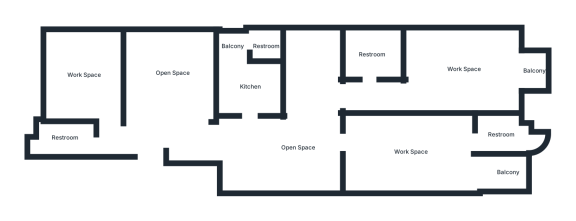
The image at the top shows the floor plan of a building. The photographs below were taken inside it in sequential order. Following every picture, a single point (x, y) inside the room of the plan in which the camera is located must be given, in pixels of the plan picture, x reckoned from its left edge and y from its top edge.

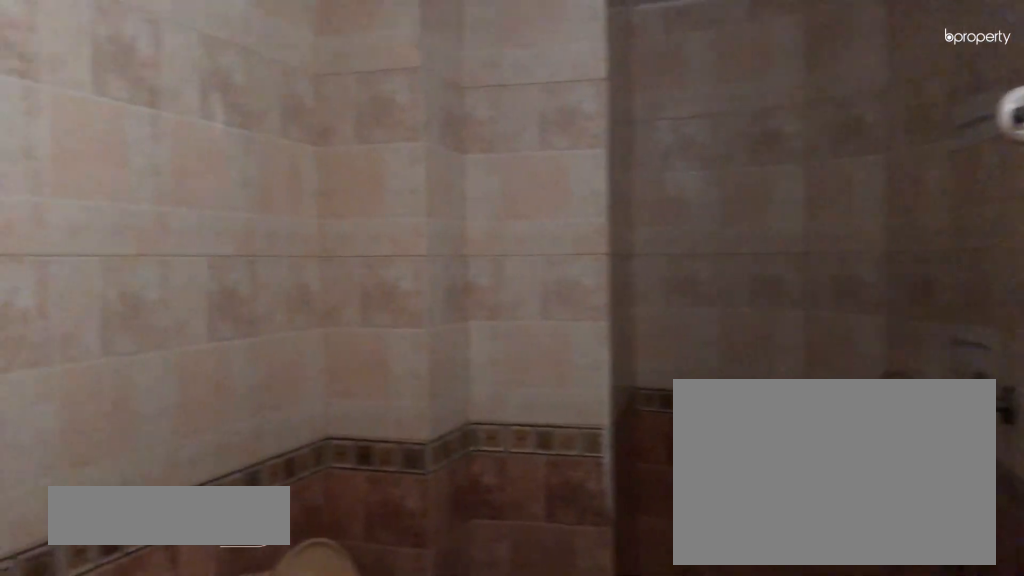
(501, 136)
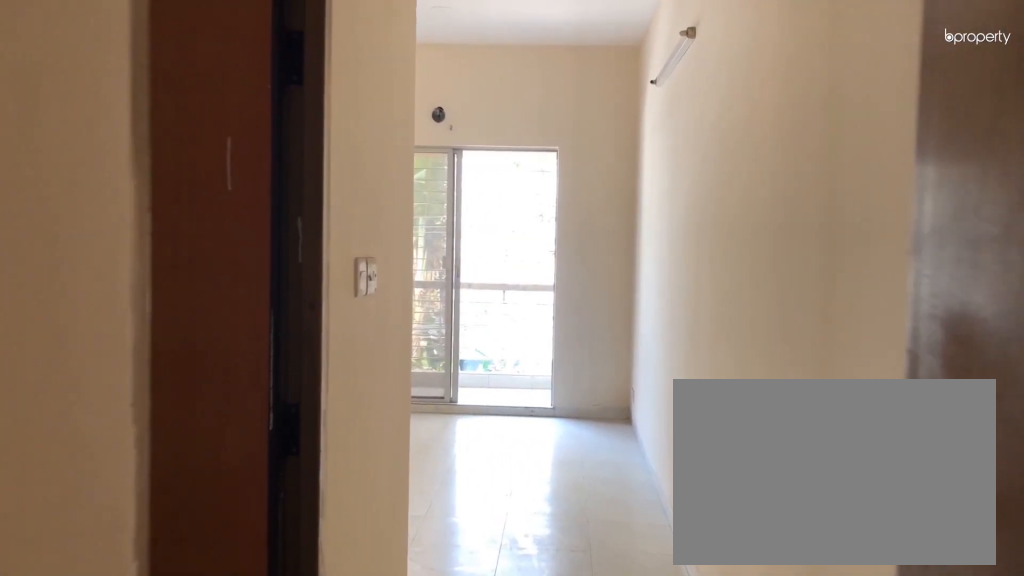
(360, 96)
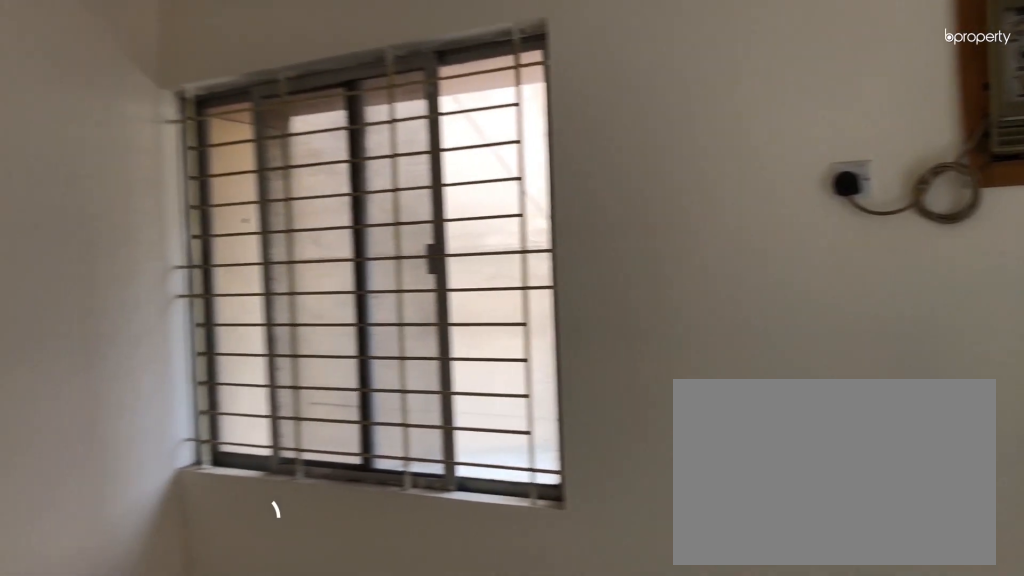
(464, 69)
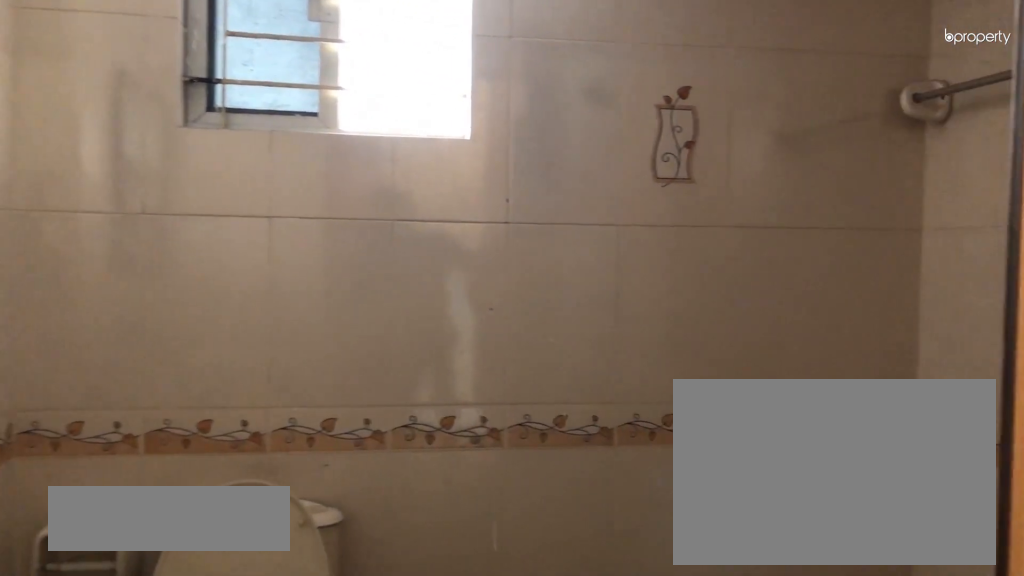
(371, 75)
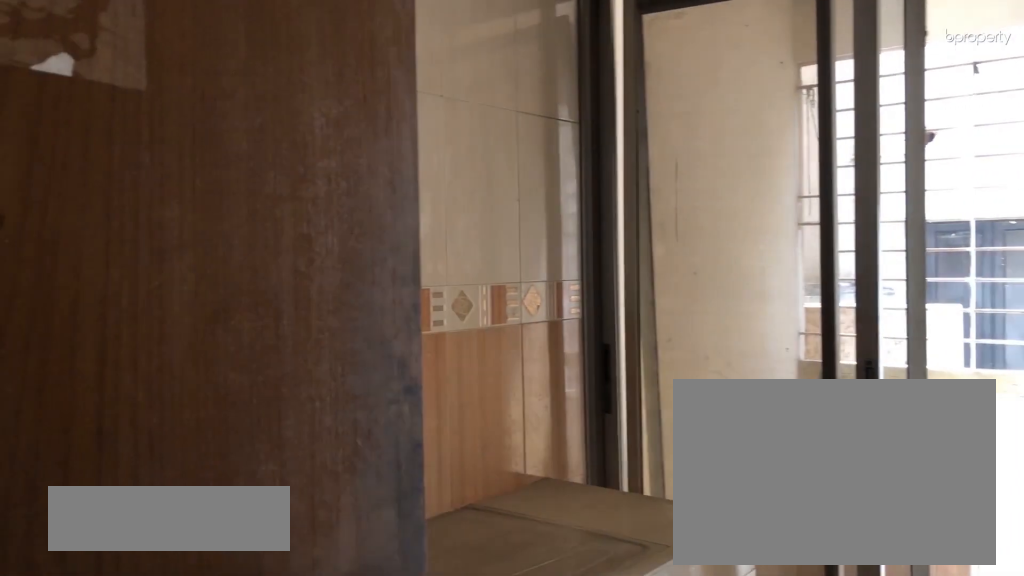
(250, 86)
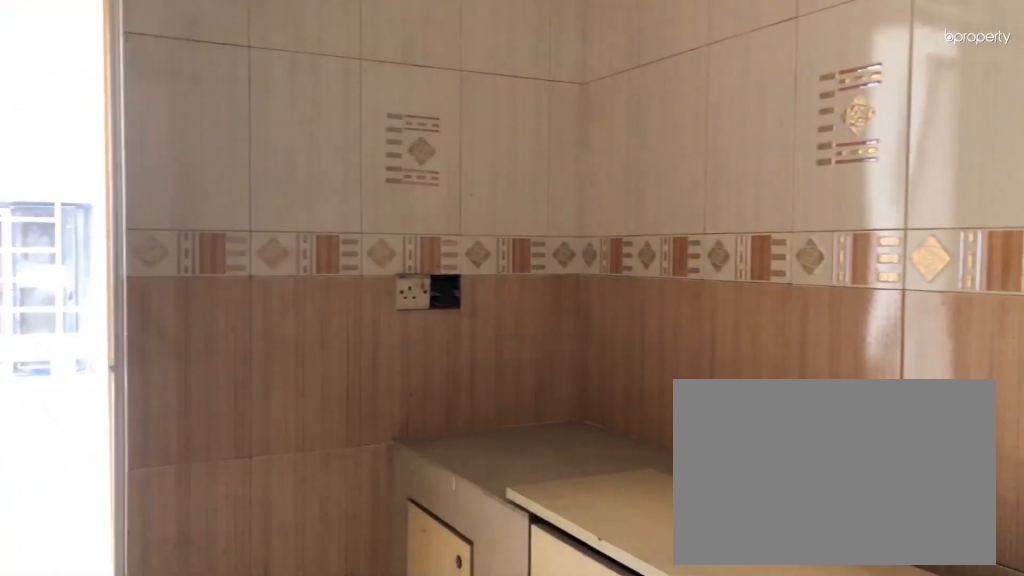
(250, 86)
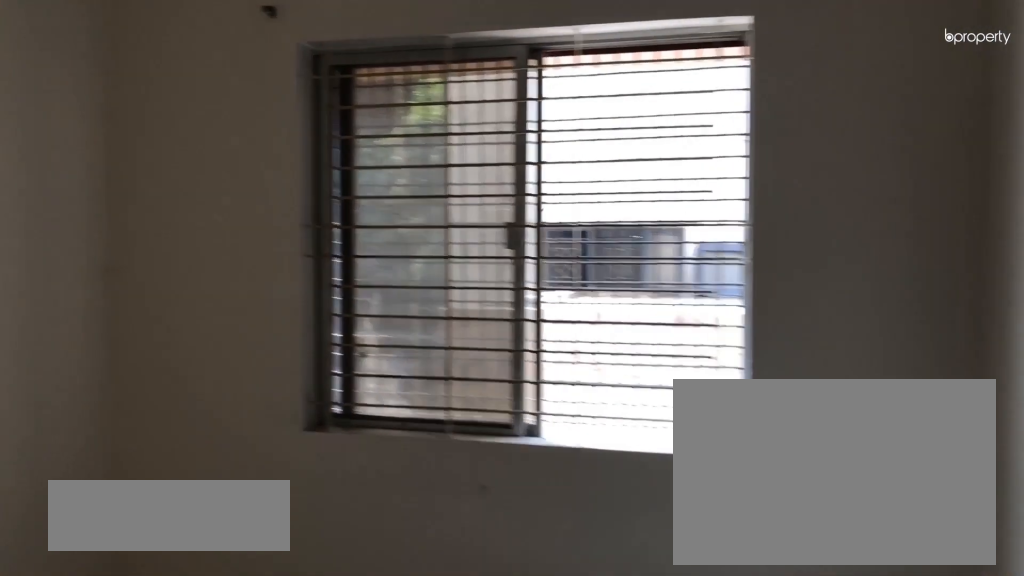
(83, 75)
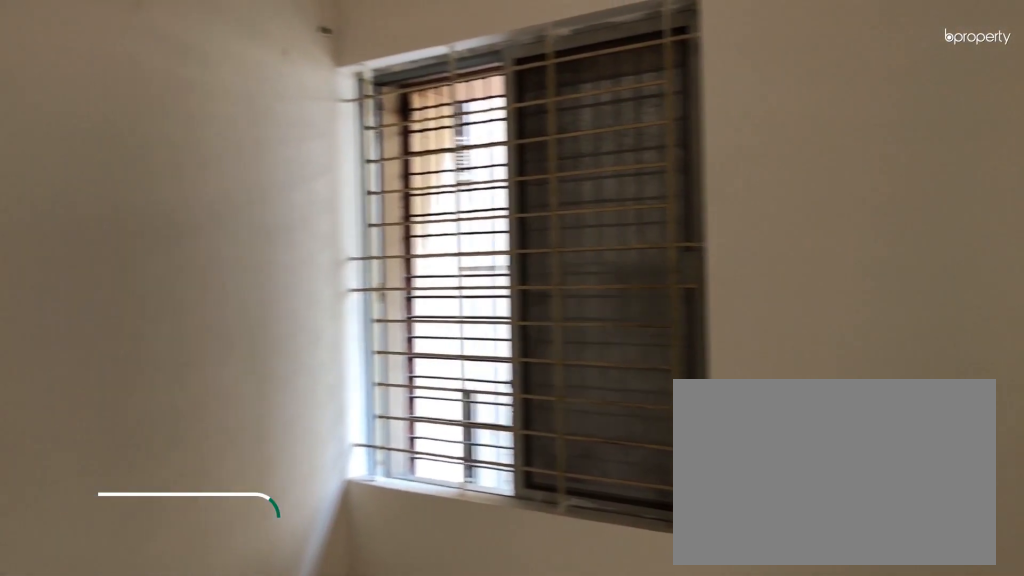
(83, 75)
